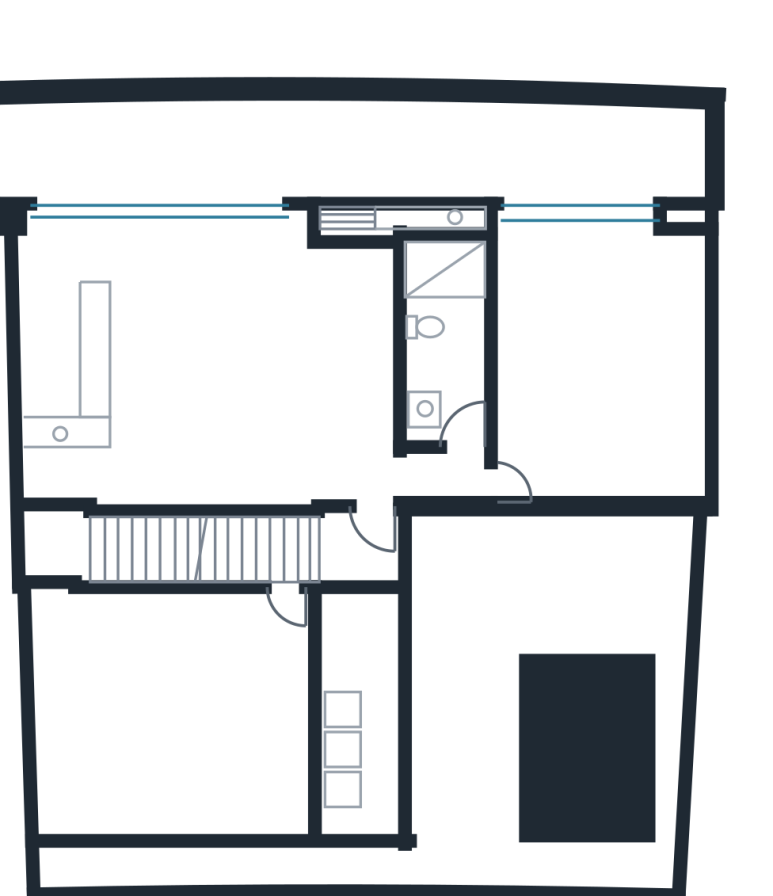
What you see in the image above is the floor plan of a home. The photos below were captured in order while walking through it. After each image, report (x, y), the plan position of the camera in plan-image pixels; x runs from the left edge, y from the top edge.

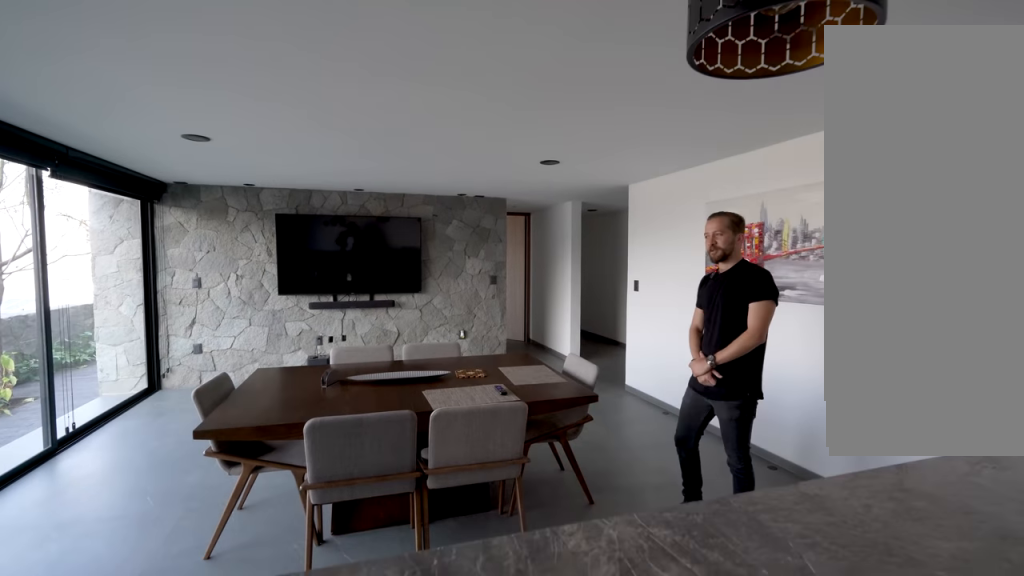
(59, 316)
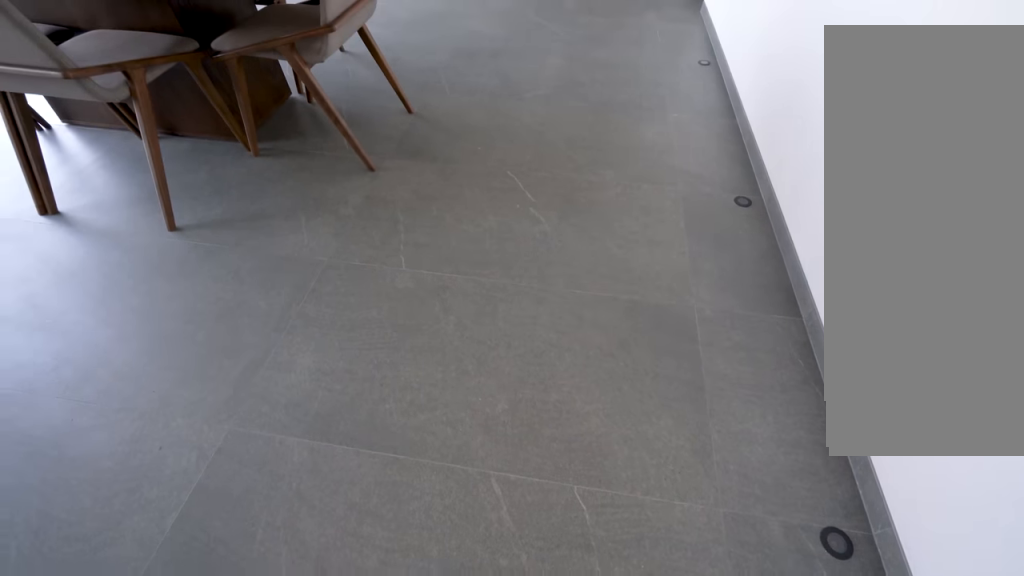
(201, 331)
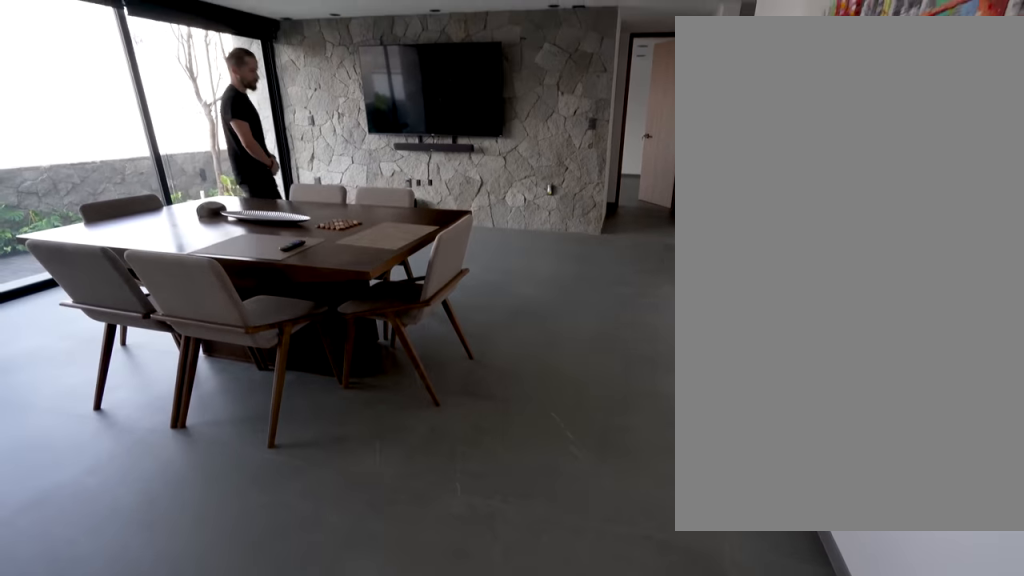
(181, 416)
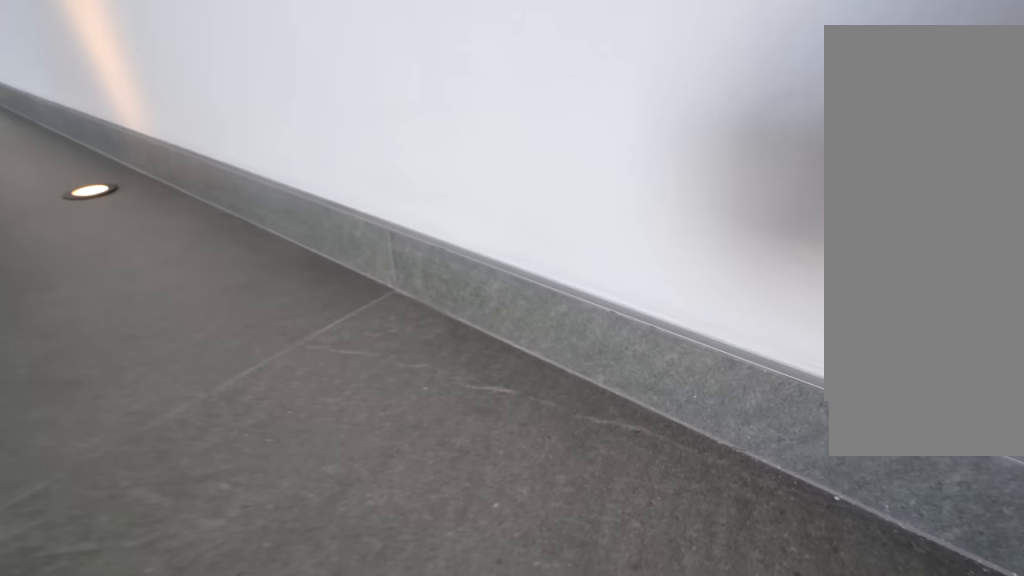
(214, 483)
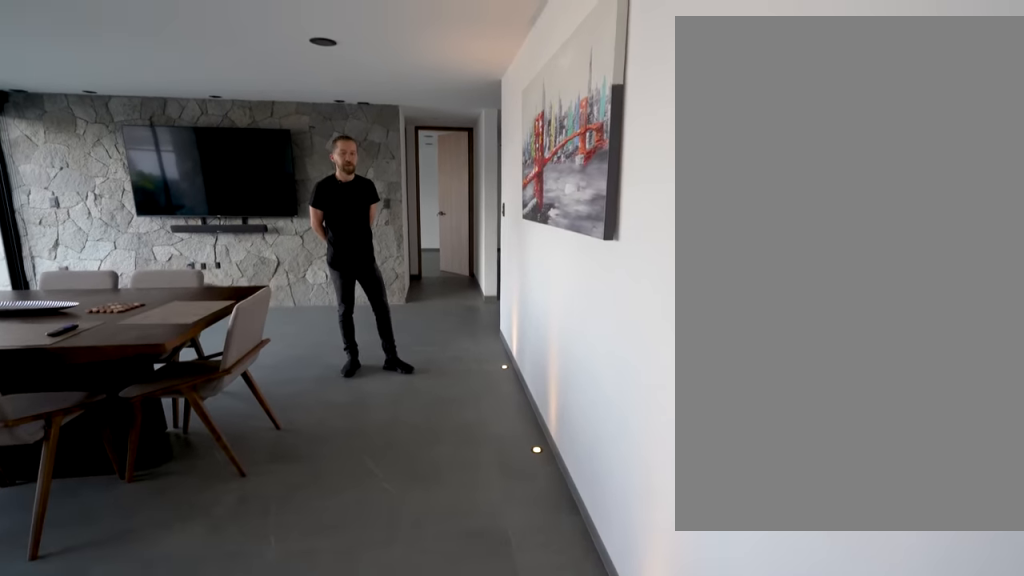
(105, 479)
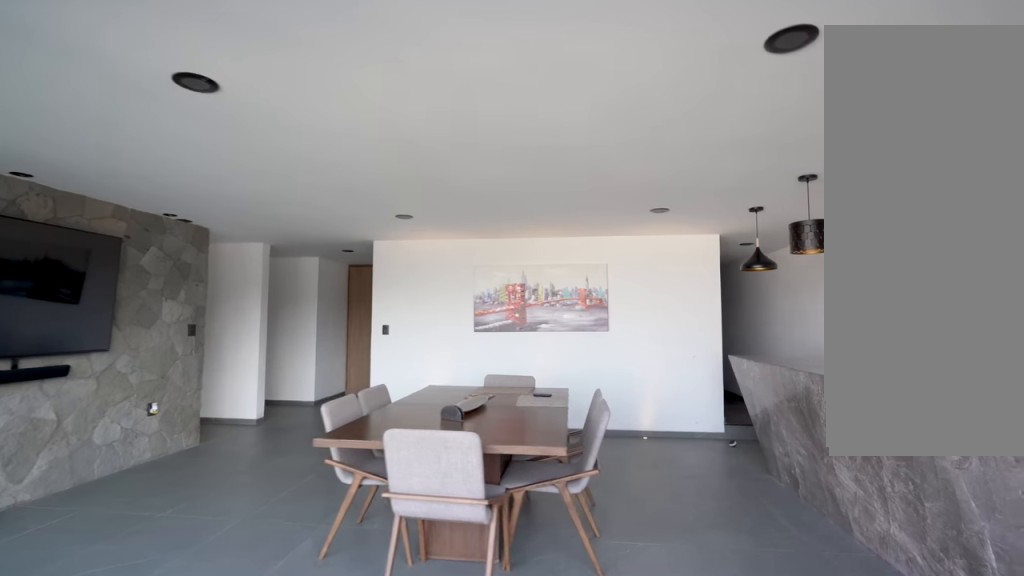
(205, 250)
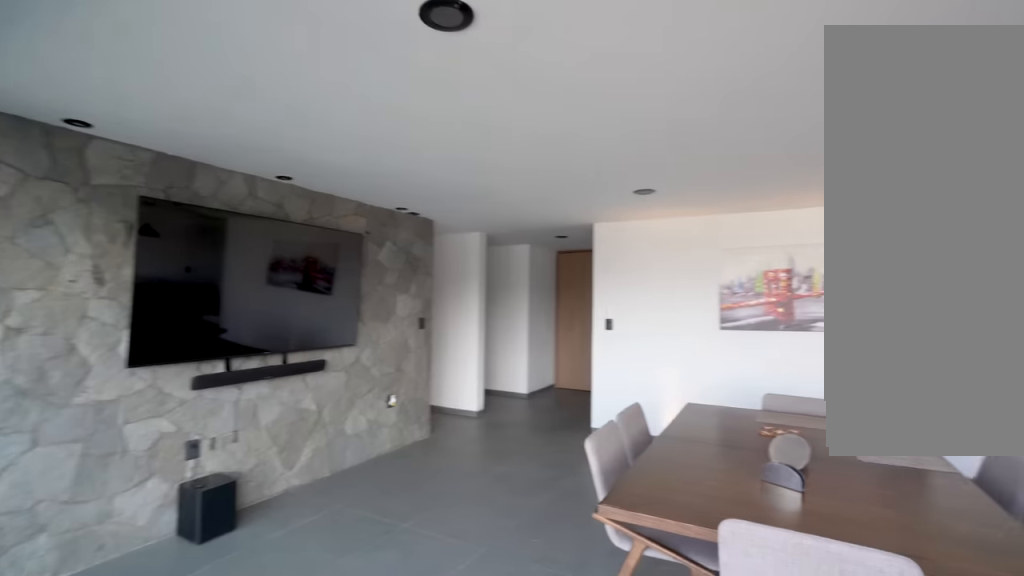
(194, 299)
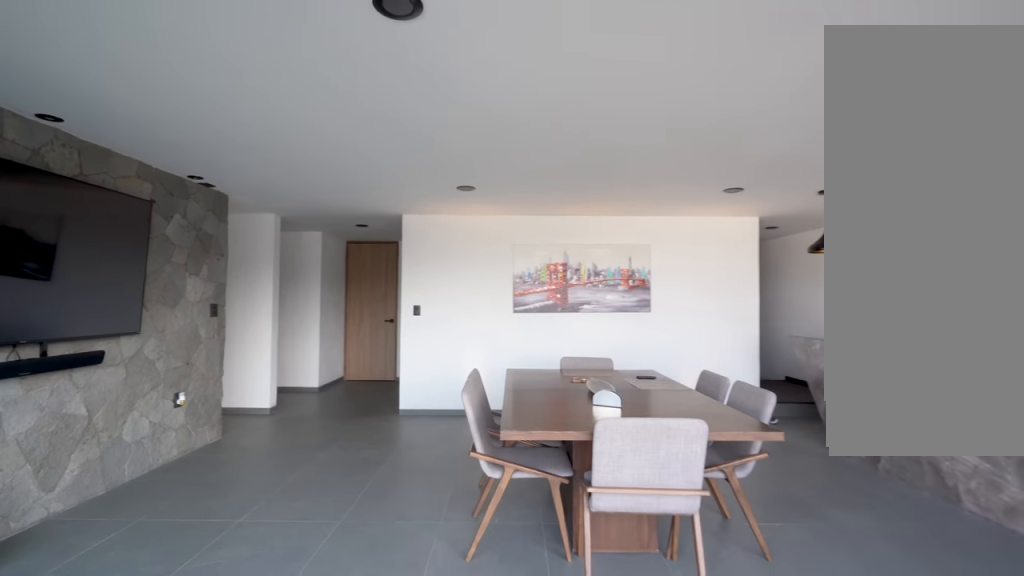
(208, 291)
